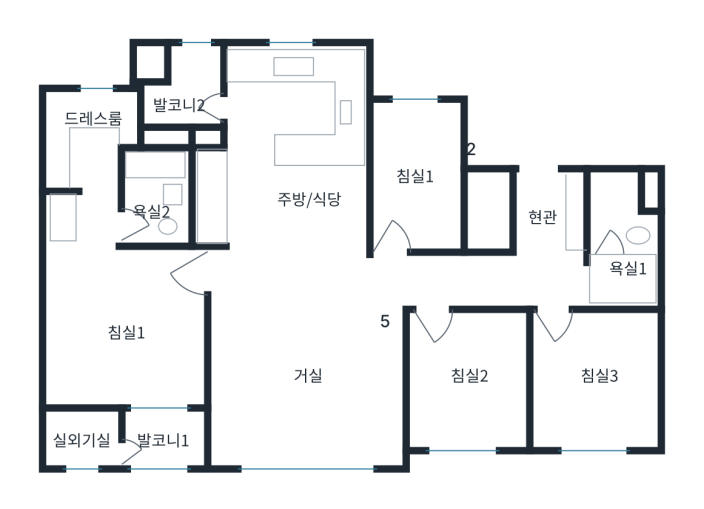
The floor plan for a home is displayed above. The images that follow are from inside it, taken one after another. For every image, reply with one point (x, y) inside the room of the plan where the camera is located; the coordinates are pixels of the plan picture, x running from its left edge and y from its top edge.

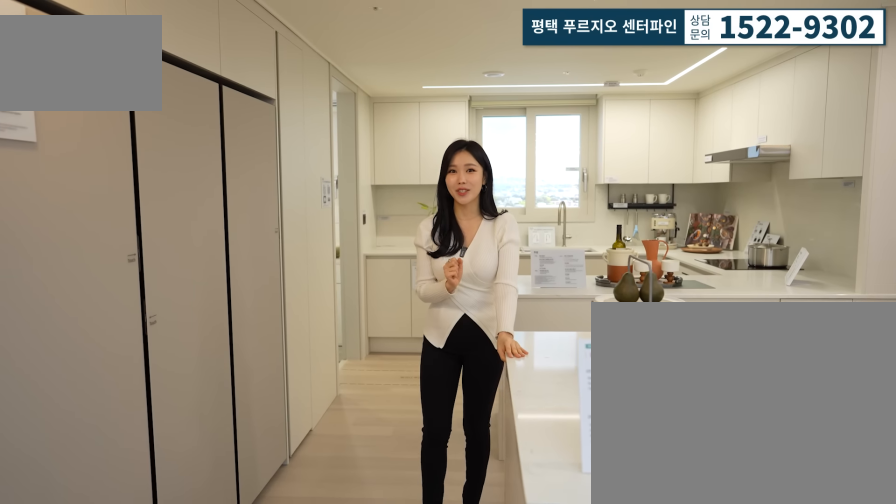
(302, 170)
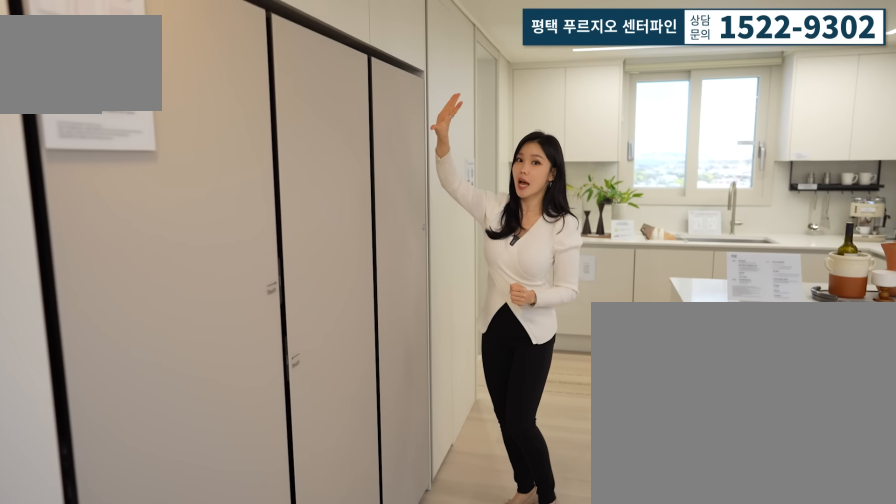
(301, 170)
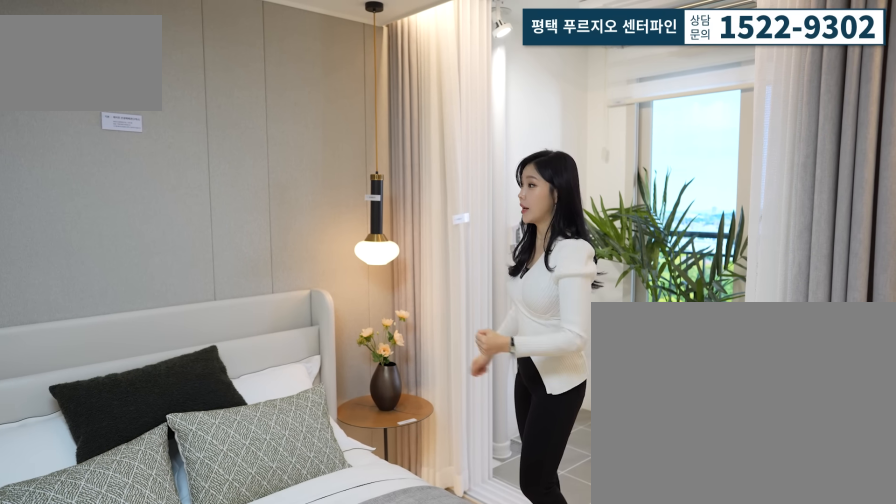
(126, 331)
